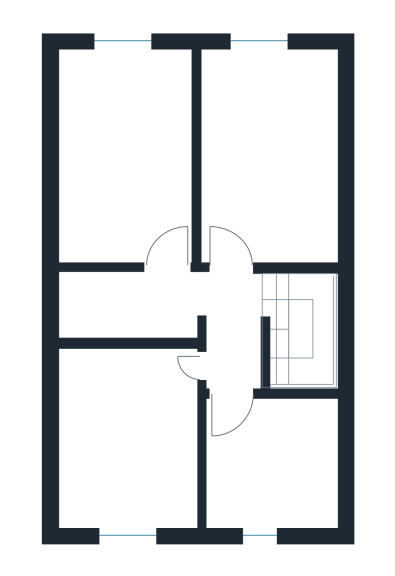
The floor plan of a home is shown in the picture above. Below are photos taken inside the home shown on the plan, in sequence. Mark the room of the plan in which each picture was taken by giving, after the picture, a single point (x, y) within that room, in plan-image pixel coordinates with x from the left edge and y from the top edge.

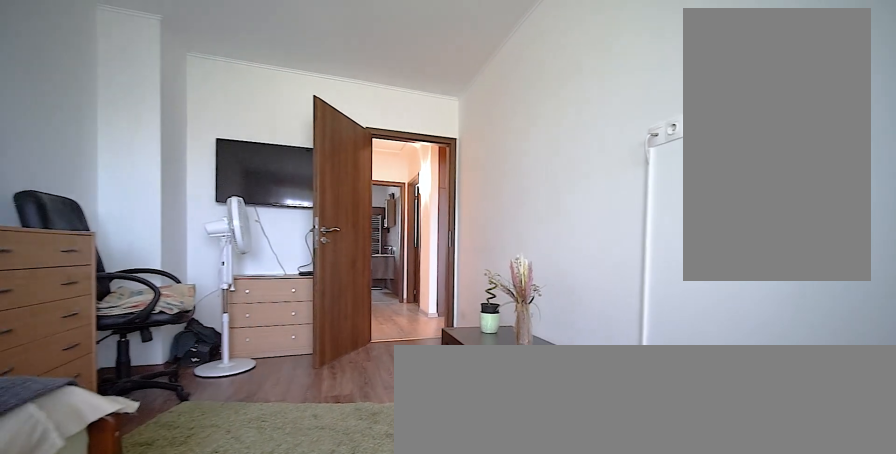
(273, 153)
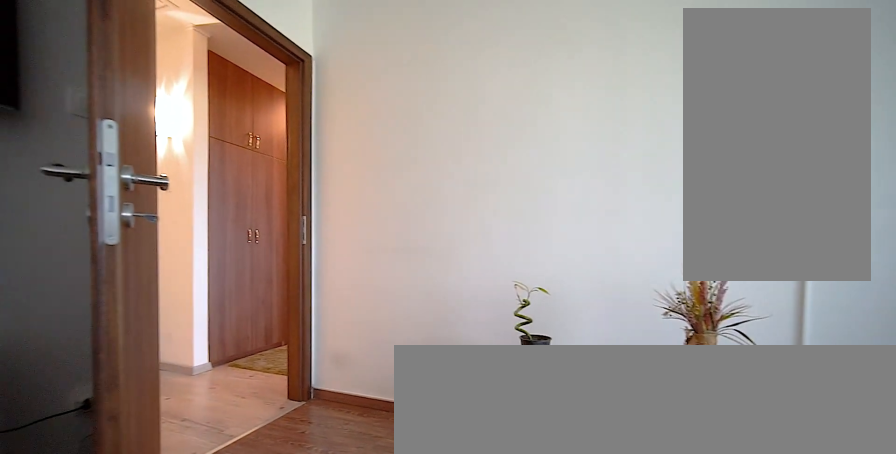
(273, 152)
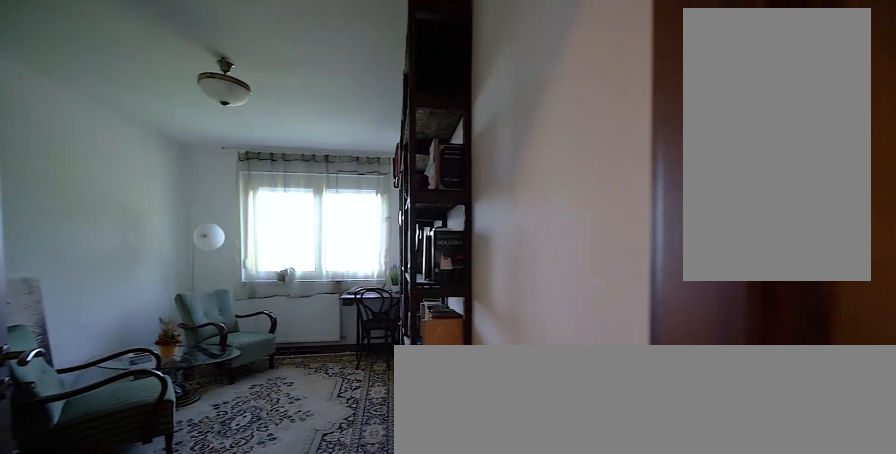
(123, 152)
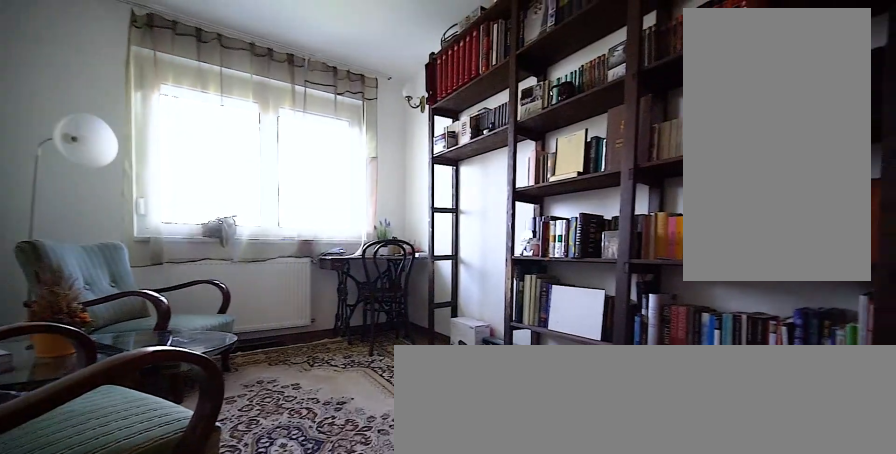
(123, 152)
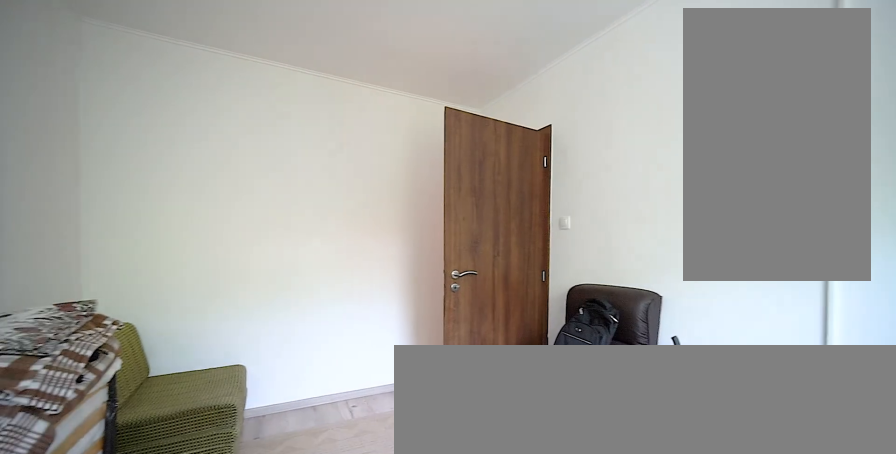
(123, 444)
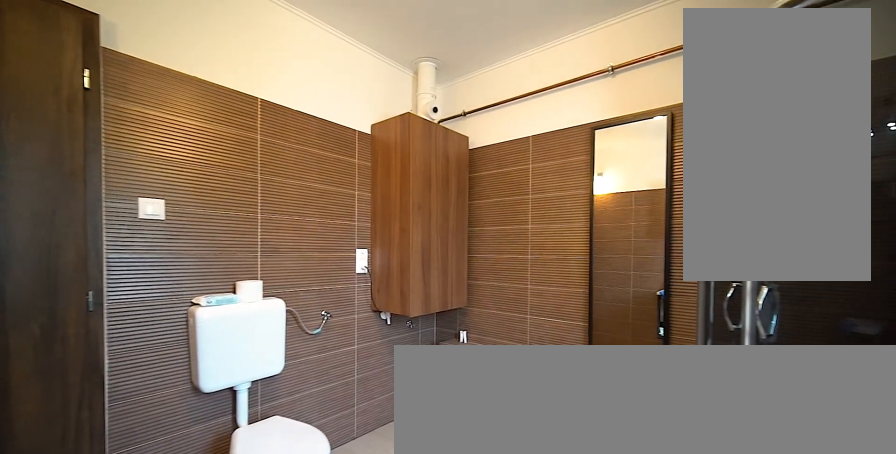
(272, 455)
